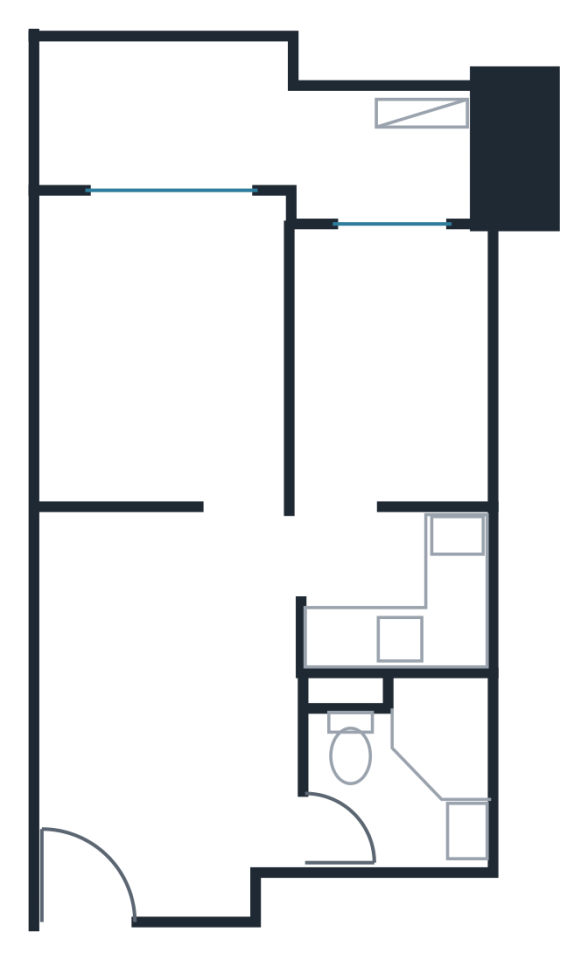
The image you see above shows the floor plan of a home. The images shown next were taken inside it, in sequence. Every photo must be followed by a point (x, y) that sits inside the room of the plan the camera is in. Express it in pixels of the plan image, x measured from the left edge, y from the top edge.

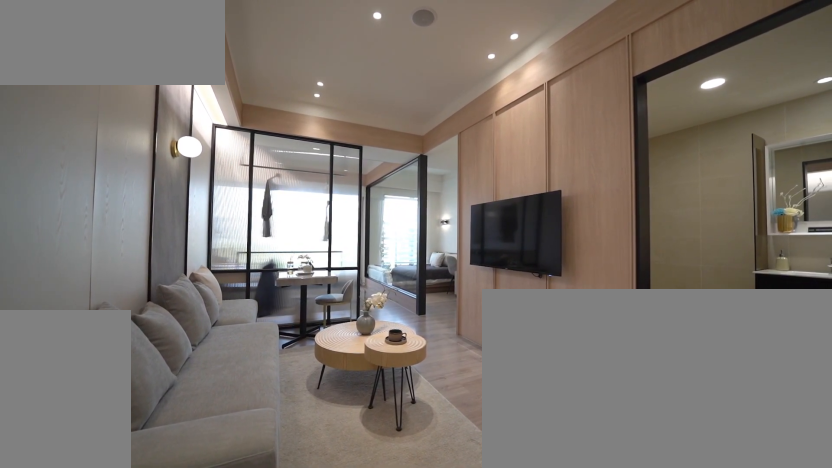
(158, 713)
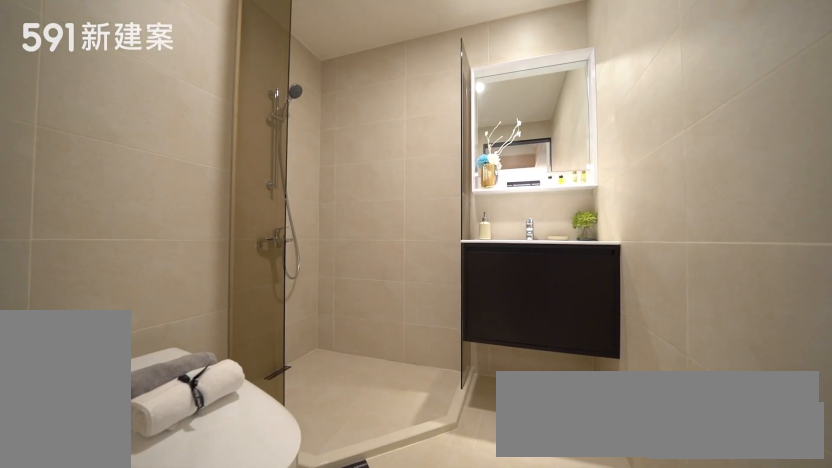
(402, 772)
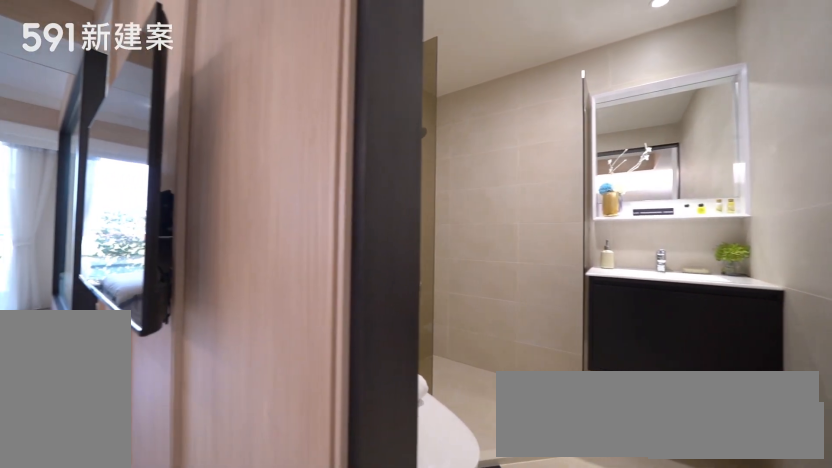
(402, 772)
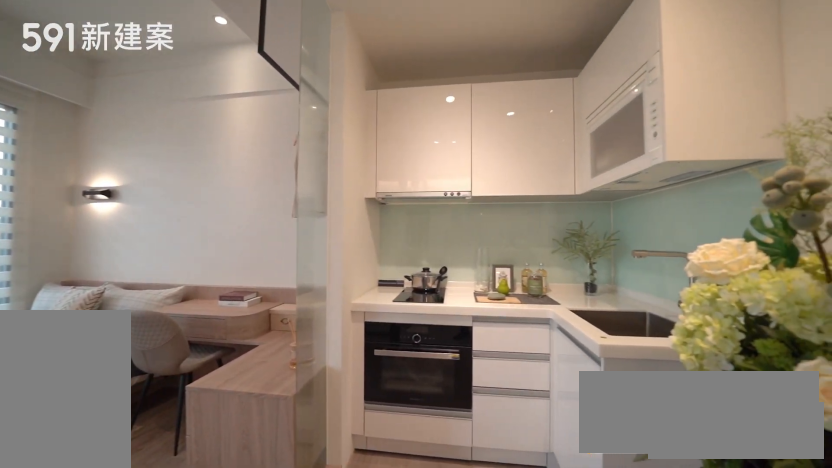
(399, 592)
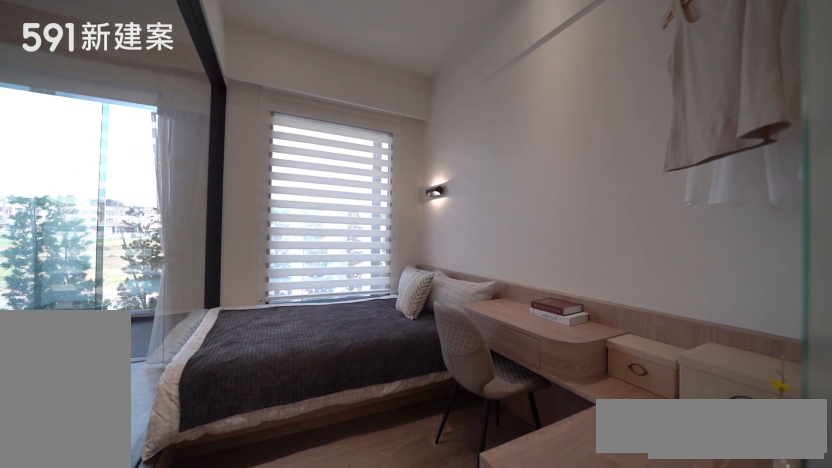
(396, 363)
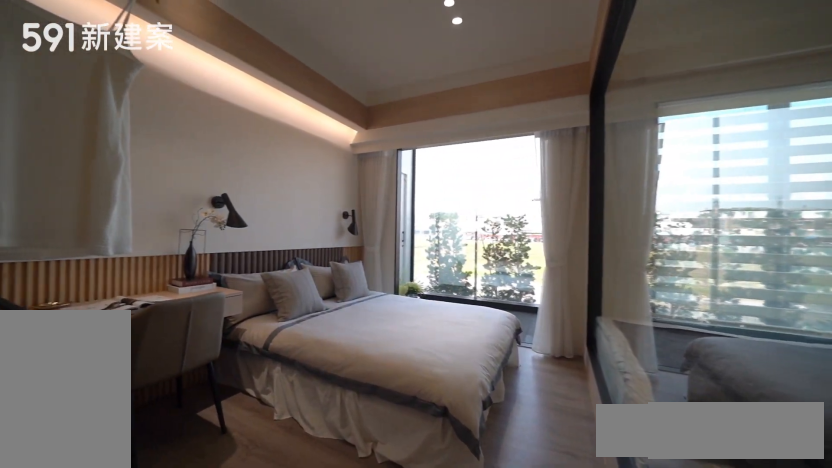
(157, 347)
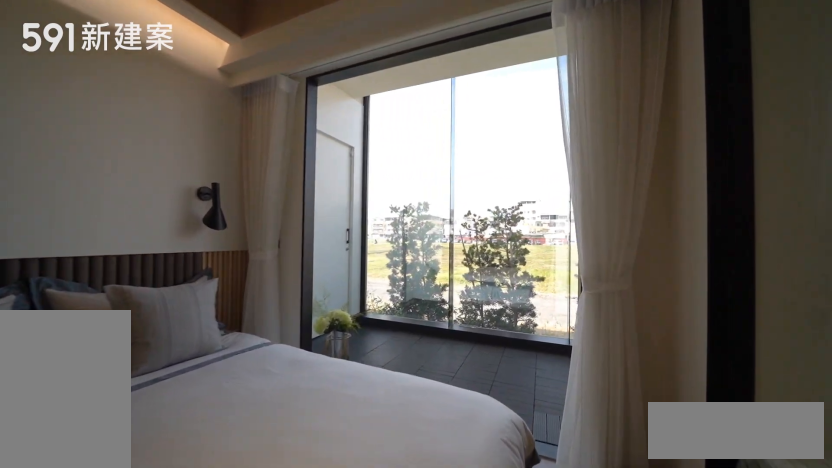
(157, 347)
